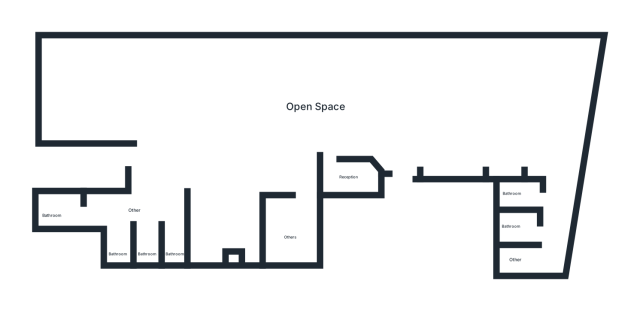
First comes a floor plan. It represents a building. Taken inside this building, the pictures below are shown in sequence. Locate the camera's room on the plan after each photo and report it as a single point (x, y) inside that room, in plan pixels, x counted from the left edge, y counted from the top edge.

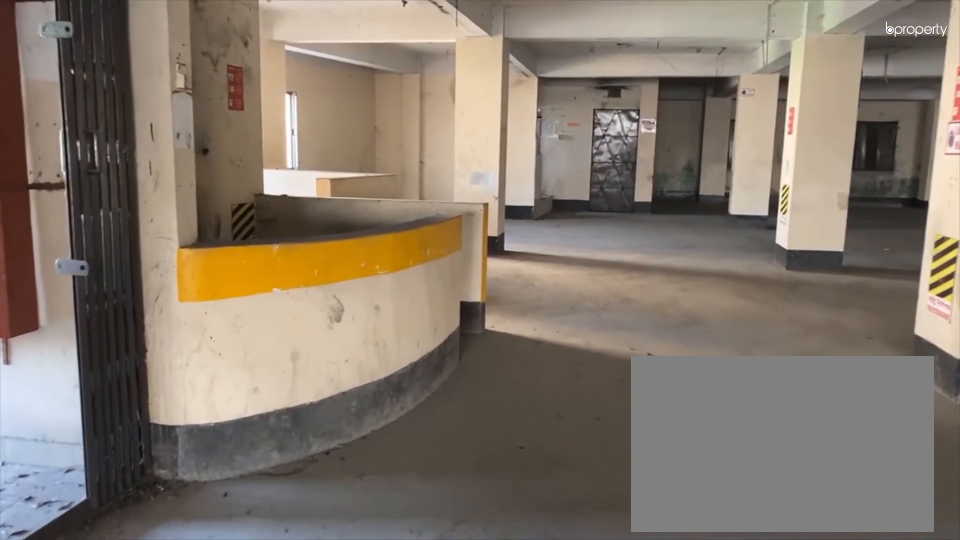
(396, 128)
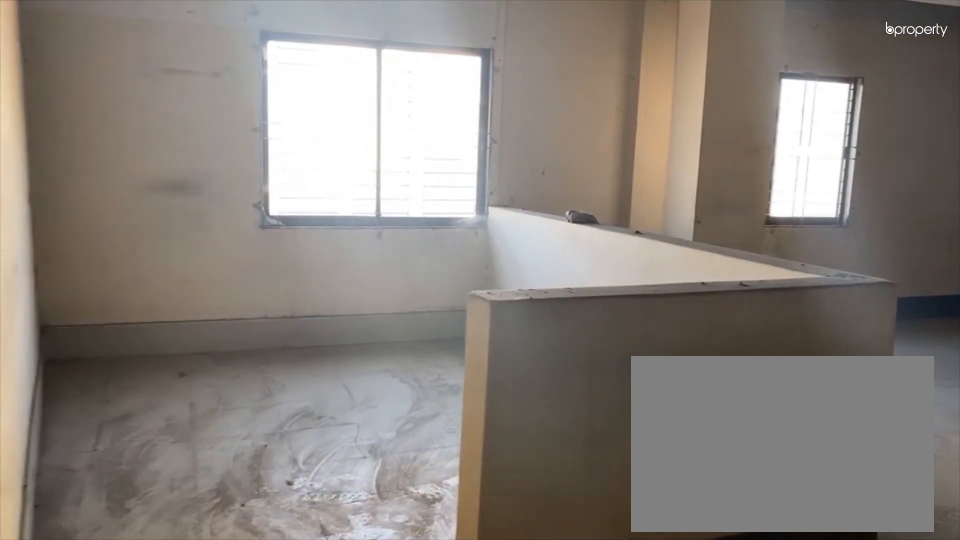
(279, 149)
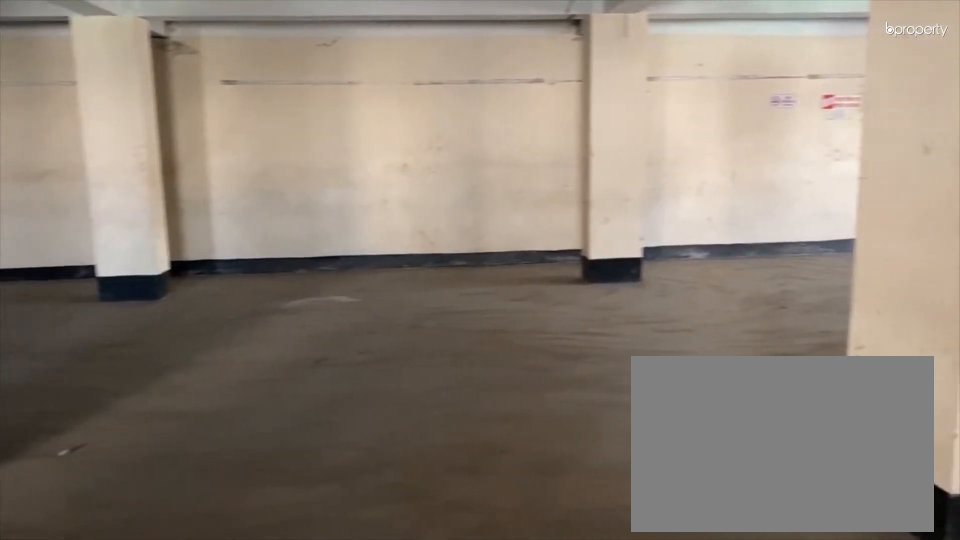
(208, 130)
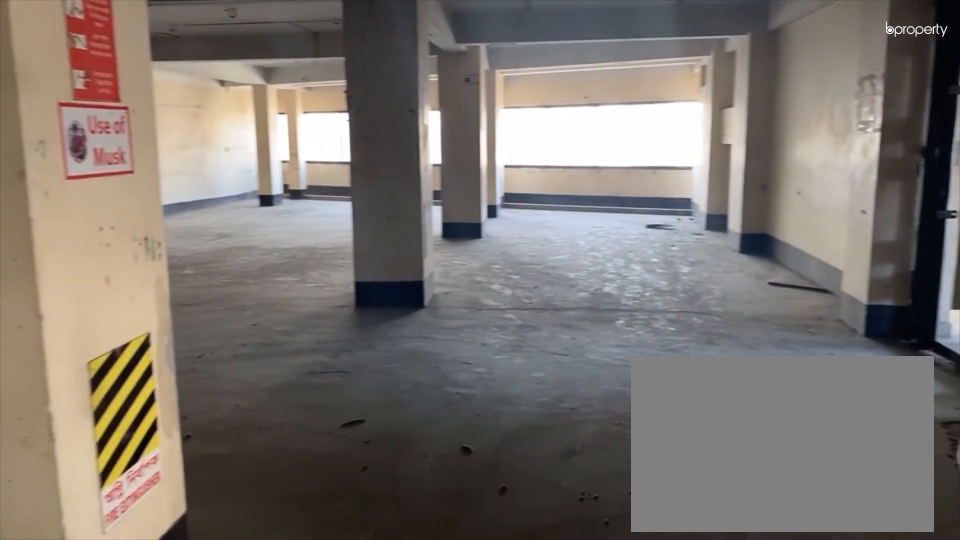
(279, 118)
